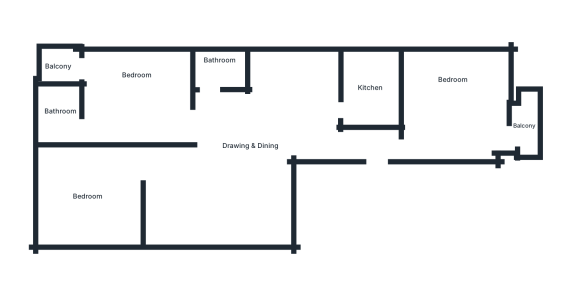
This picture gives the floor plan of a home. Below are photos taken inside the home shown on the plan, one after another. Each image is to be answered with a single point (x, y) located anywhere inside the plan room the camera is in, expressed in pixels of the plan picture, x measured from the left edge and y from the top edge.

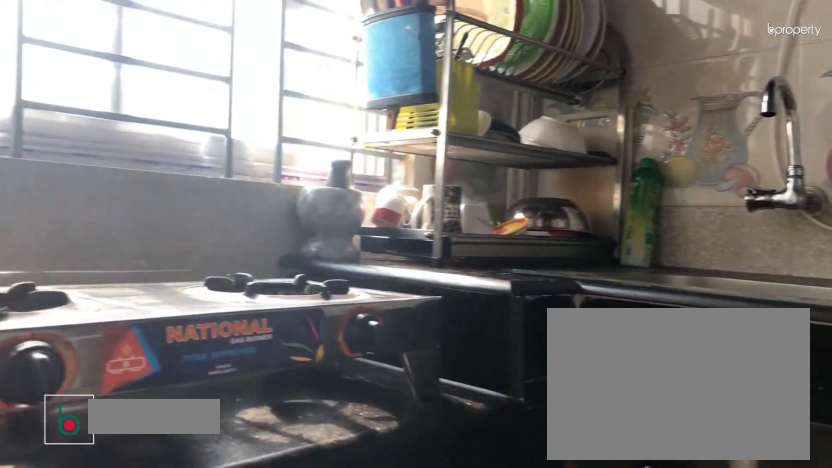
(372, 85)
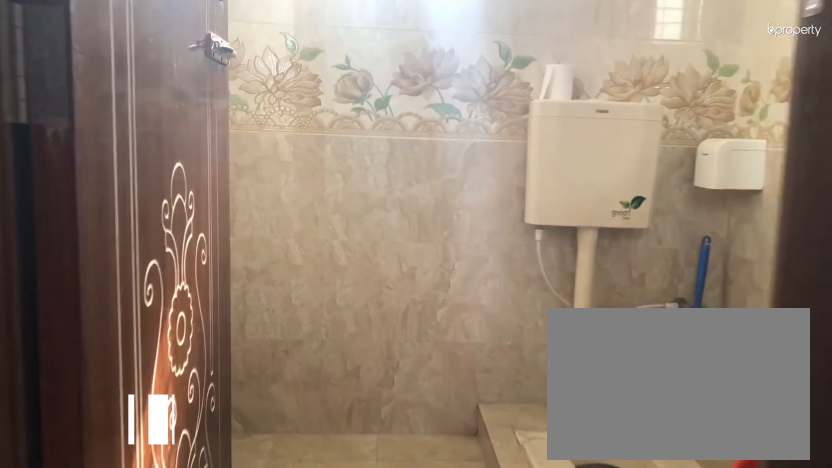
(218, 75)
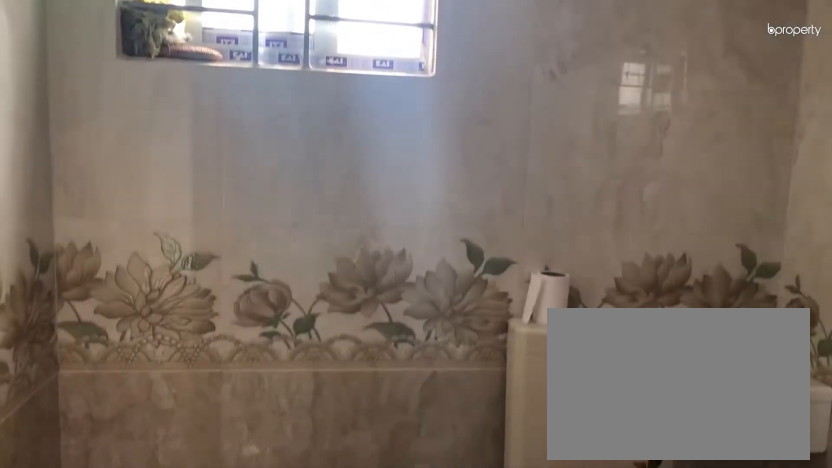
(218, 75)
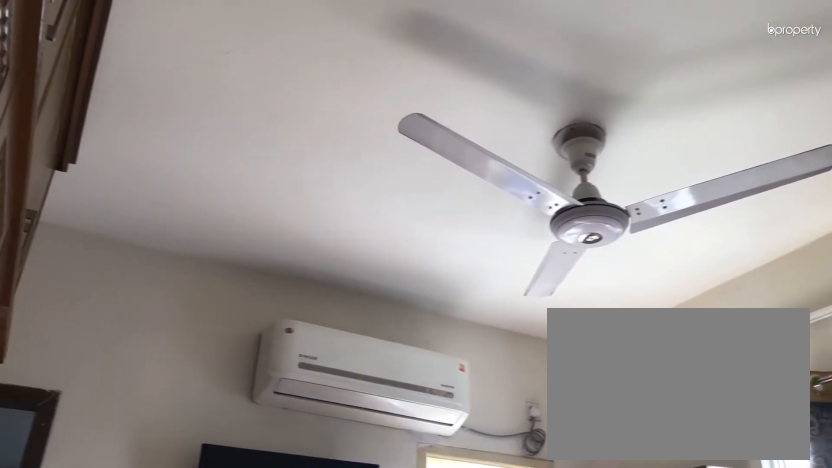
(136, 92)
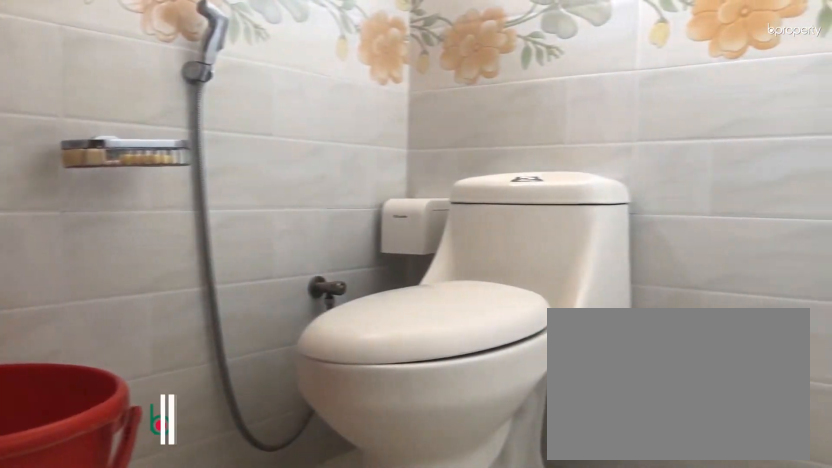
(60, 111)
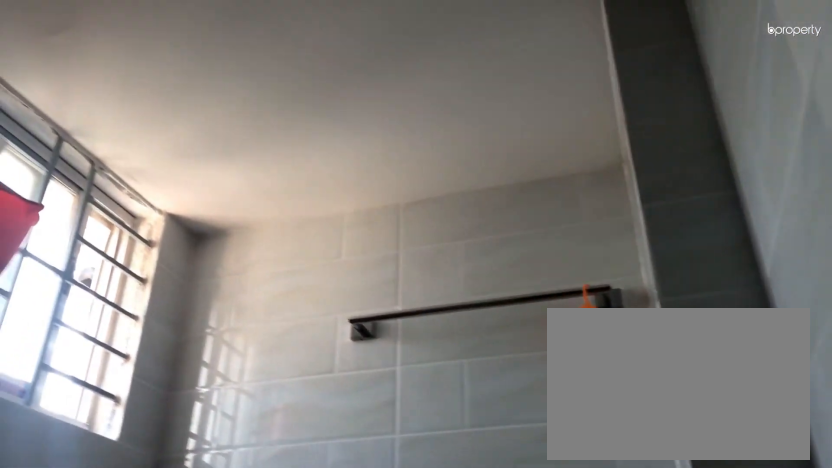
(60, 111)
